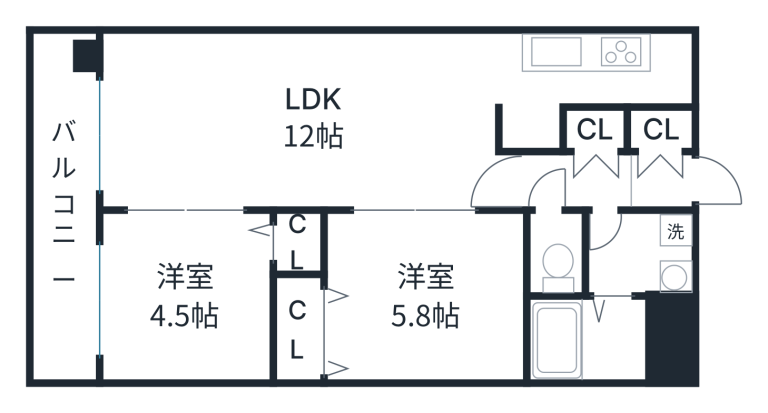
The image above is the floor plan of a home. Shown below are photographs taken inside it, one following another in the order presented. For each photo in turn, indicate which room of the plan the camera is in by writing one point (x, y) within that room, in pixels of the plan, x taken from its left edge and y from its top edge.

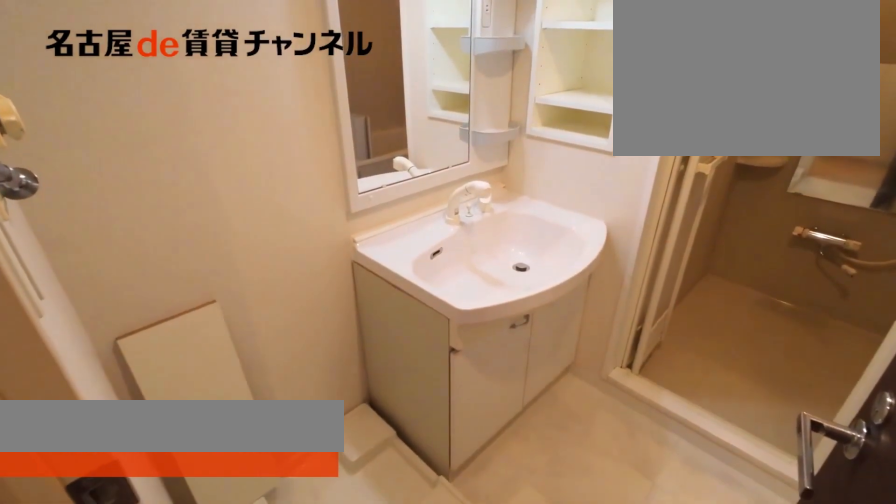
(641, 254)
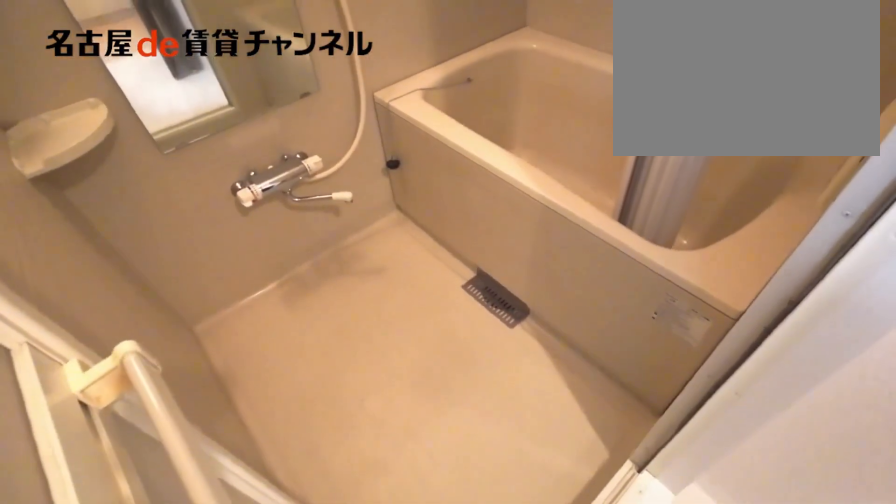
(584, 337)
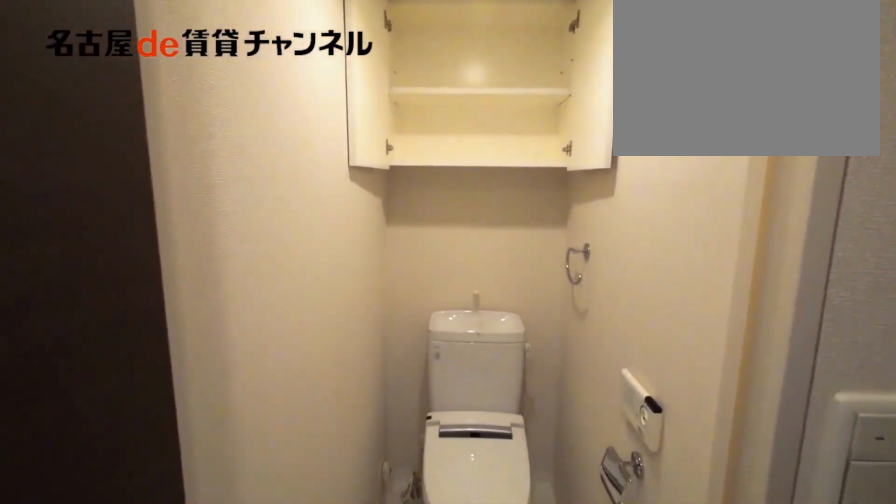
(555, 253)
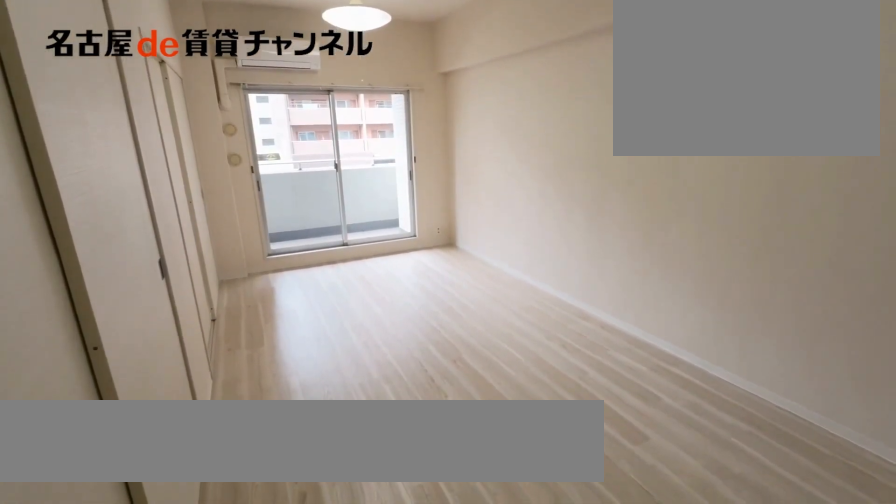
(309, 120)
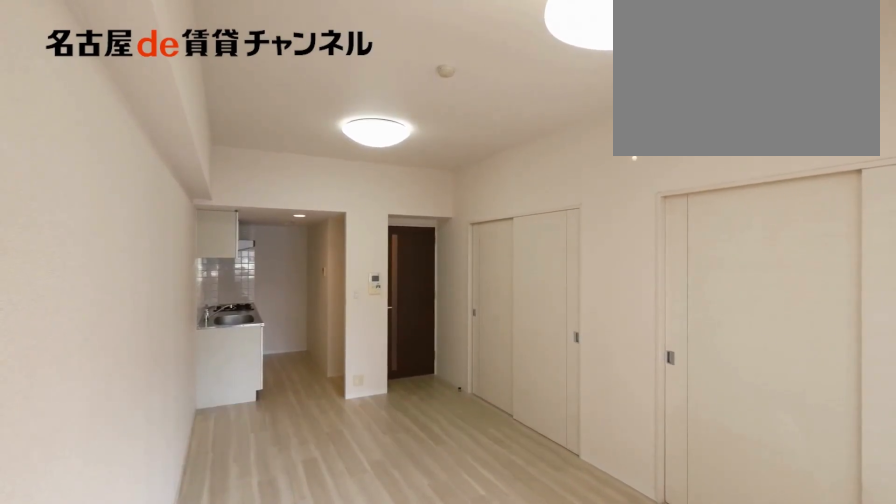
(309, 120)
